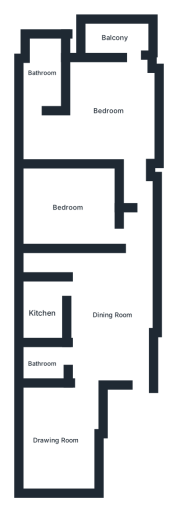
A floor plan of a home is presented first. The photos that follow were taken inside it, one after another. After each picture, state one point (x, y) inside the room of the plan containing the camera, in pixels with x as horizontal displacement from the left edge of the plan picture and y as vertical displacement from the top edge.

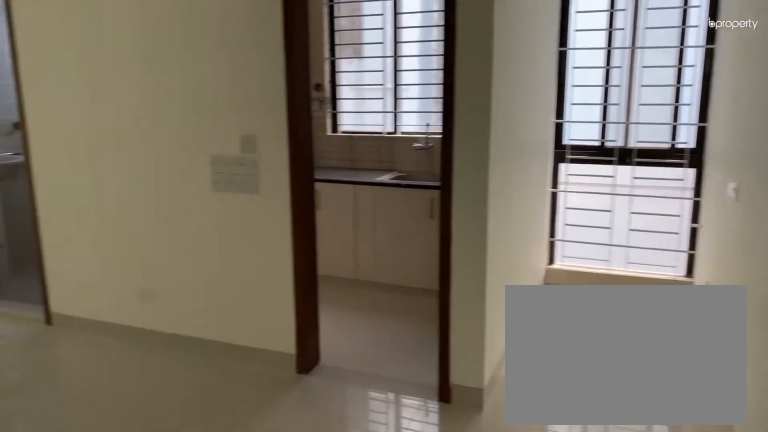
(112, 310)
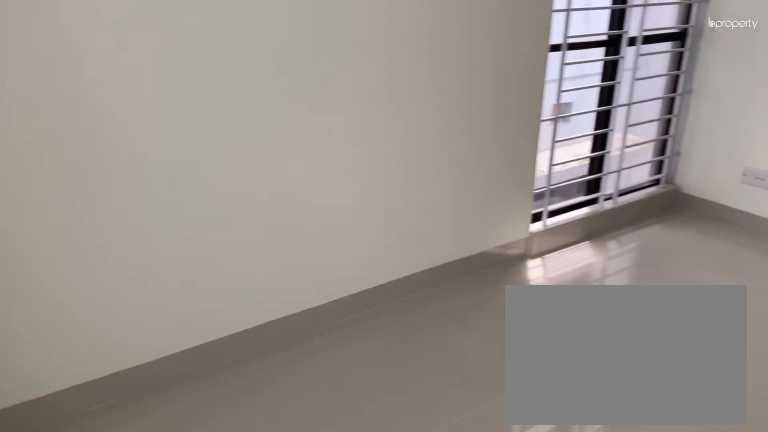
(56, 440)
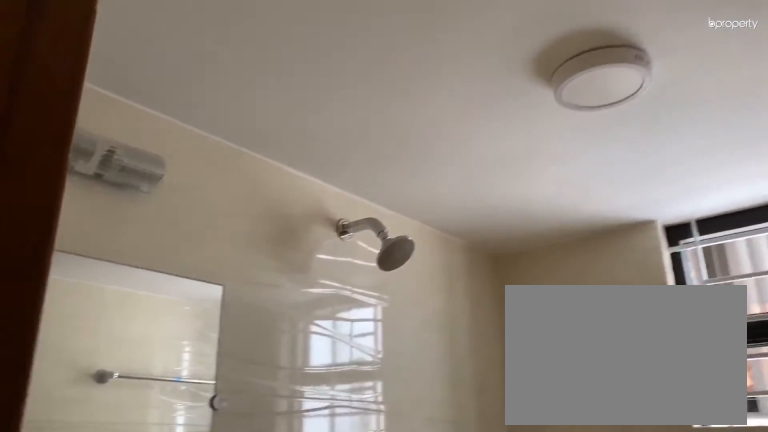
(43, 362)
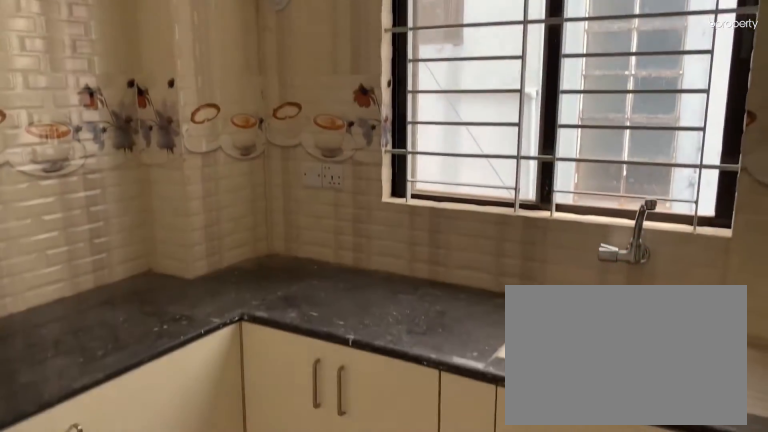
(42, 310)
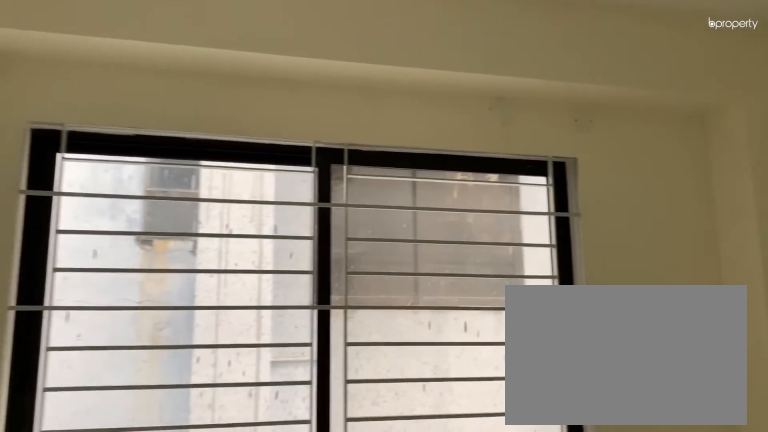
(68, 207)
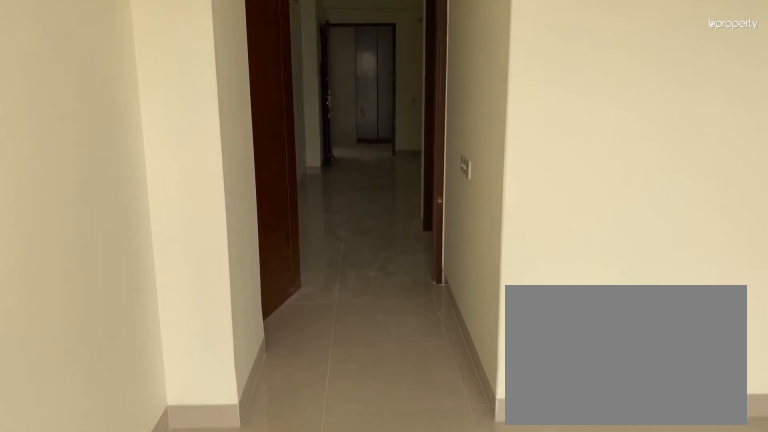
(105, 108)
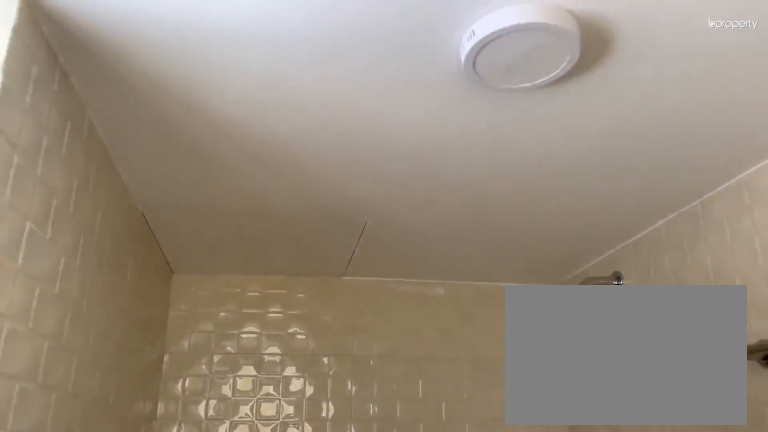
(40, 72)
